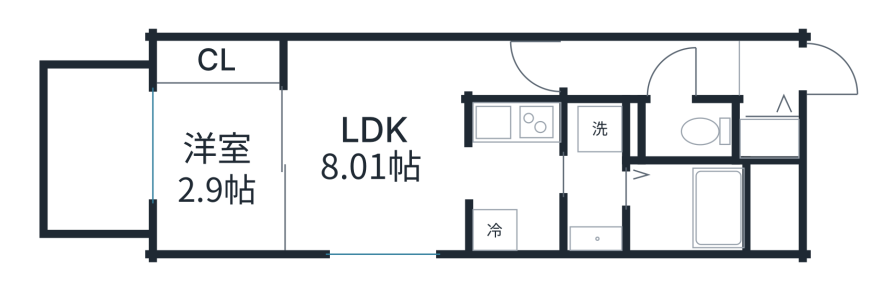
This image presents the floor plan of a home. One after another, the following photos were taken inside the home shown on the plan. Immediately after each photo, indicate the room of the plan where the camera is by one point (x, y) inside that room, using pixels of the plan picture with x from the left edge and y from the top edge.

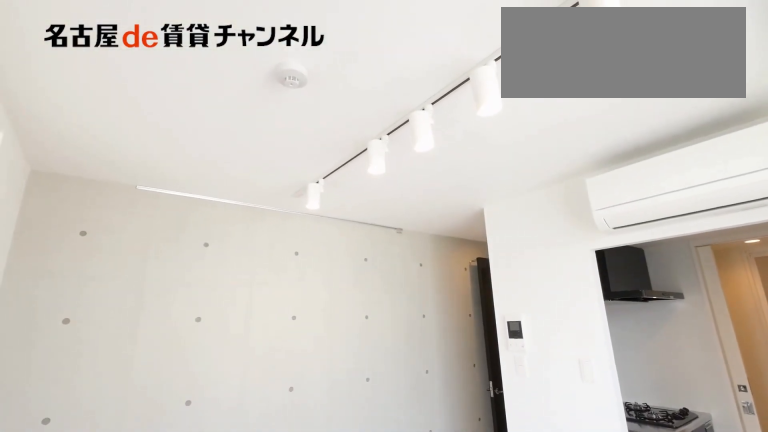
(390, 134)
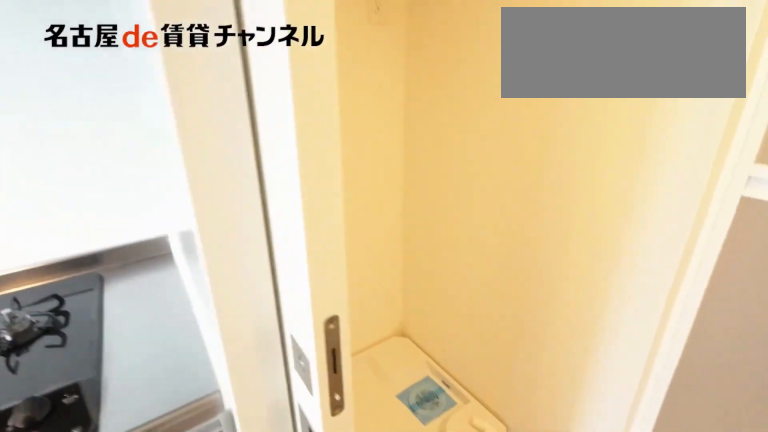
(593, 131)
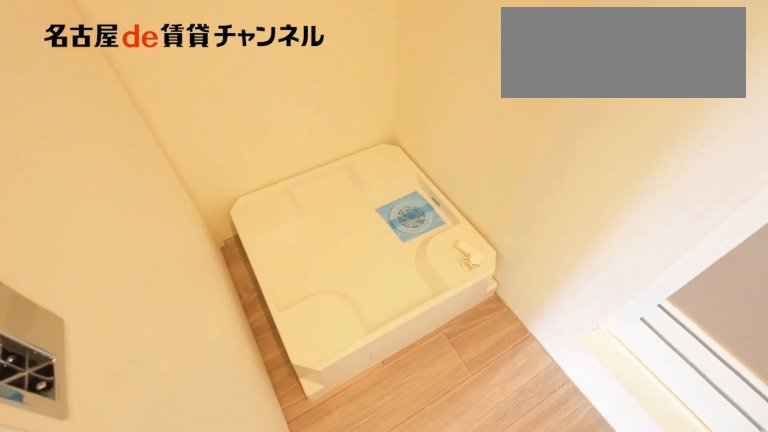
(593, 131)
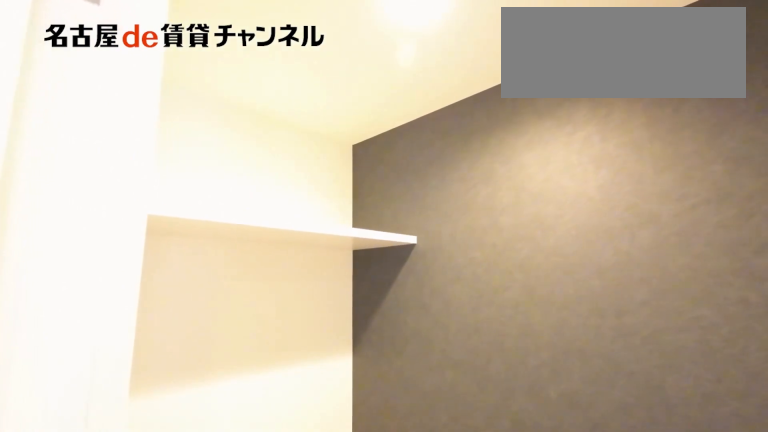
(683, 135)
